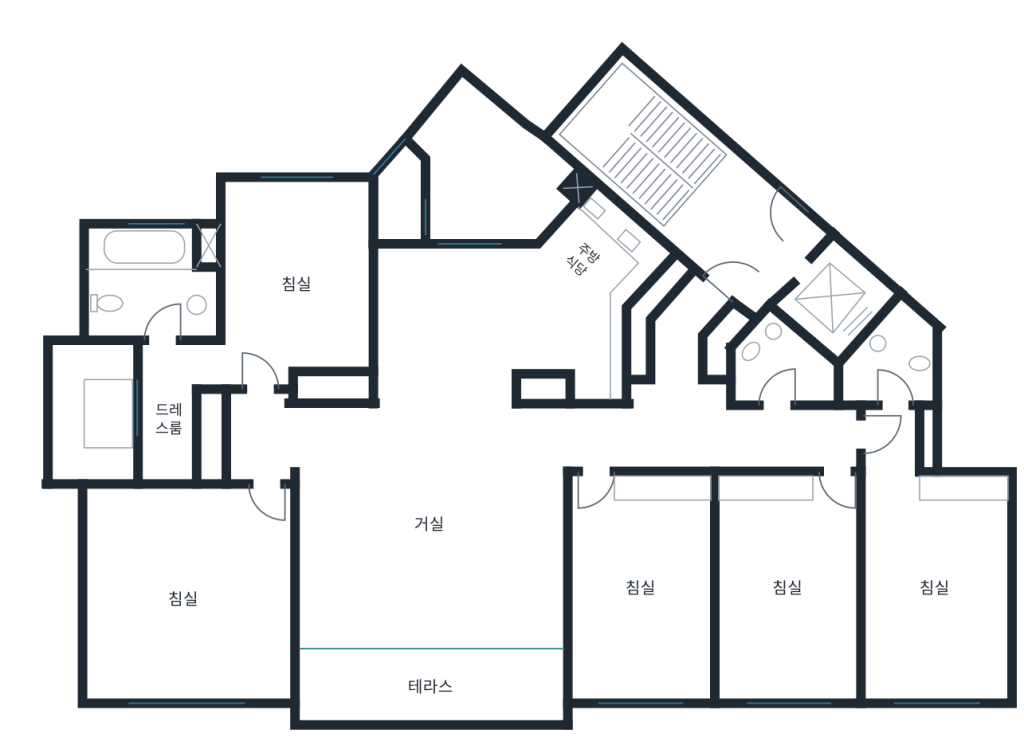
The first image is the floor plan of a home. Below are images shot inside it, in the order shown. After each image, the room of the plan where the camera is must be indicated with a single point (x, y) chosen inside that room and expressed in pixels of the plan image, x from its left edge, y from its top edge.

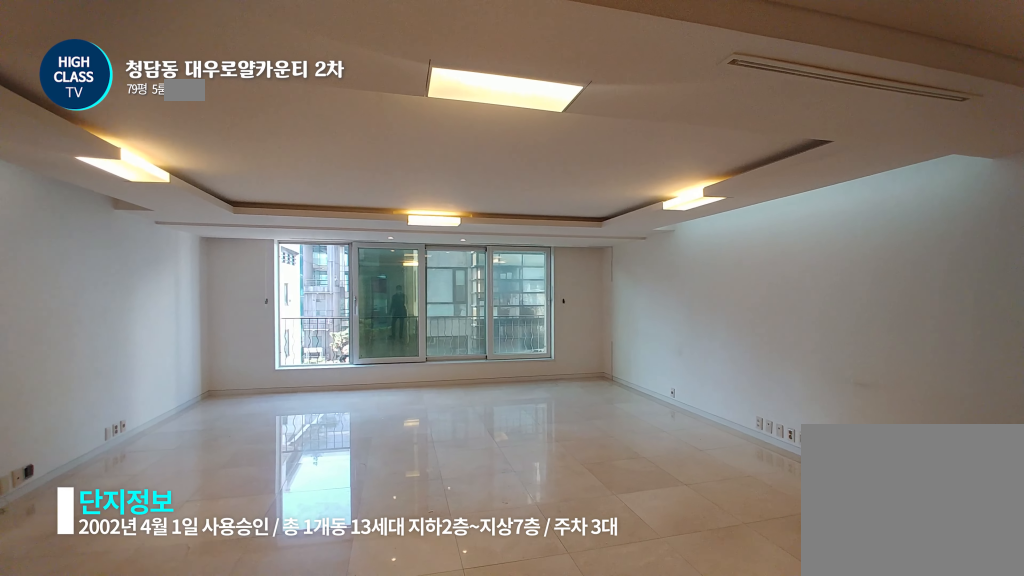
(430, 538)
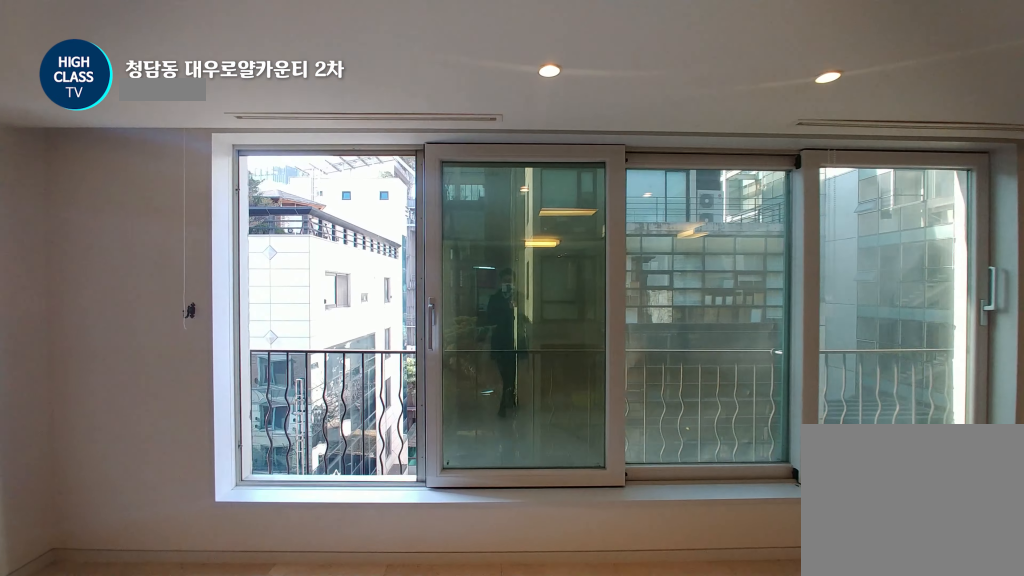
(430, 538)
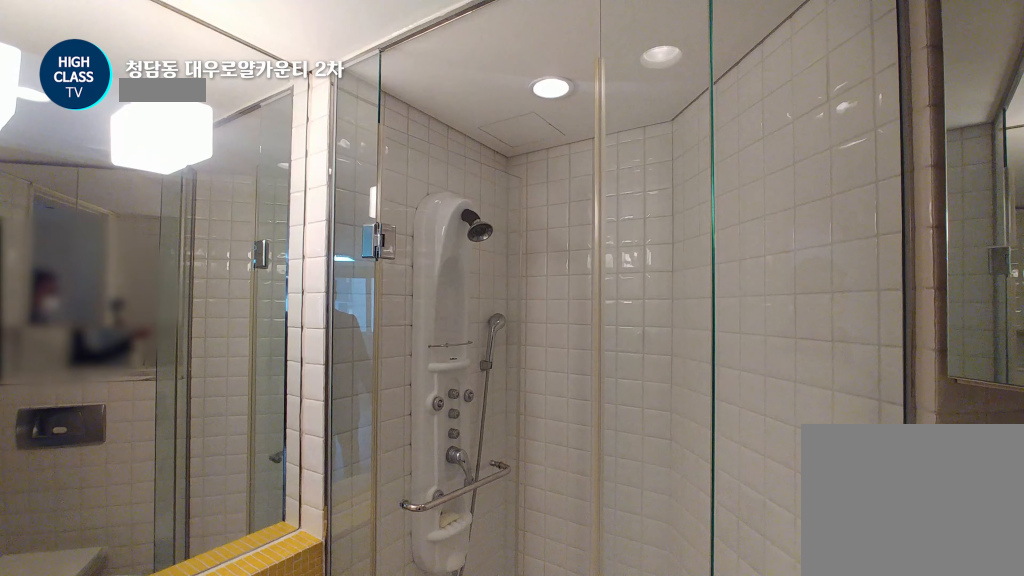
(891, 360)
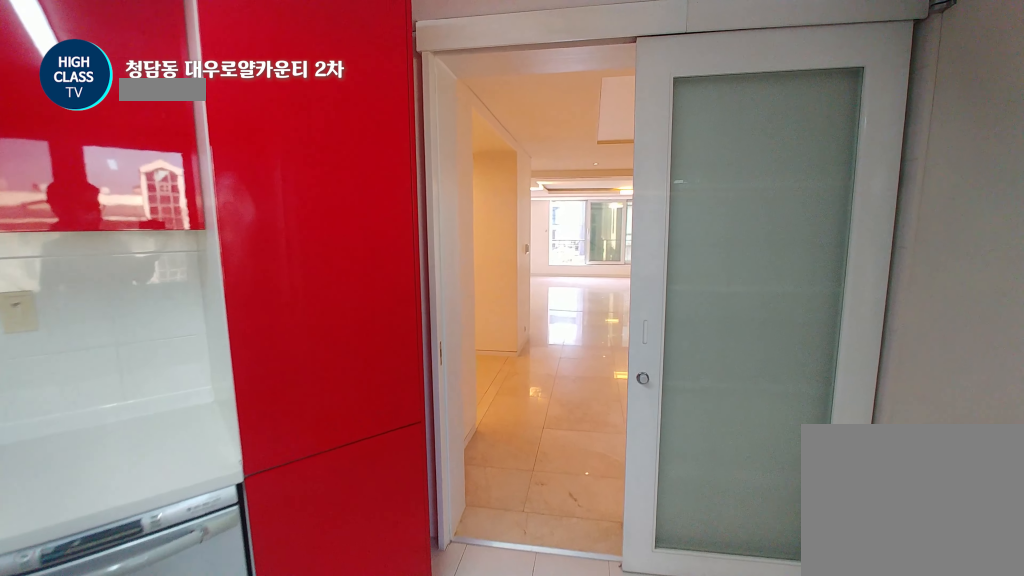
(492, 172)
